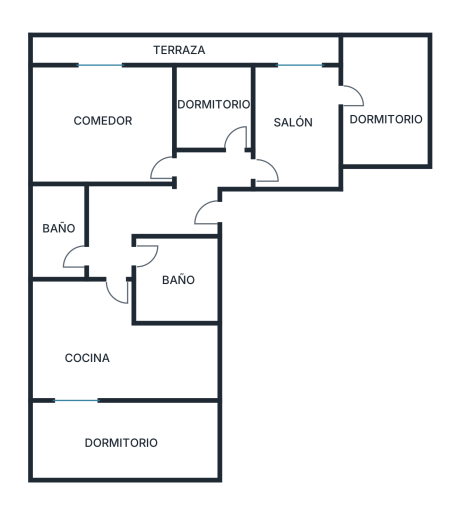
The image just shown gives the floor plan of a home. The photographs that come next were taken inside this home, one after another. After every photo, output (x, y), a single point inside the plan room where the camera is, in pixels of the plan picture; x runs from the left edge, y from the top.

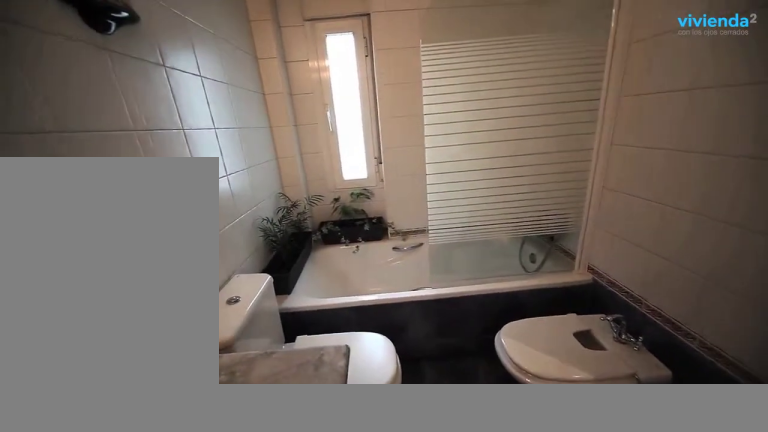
(198, 280)
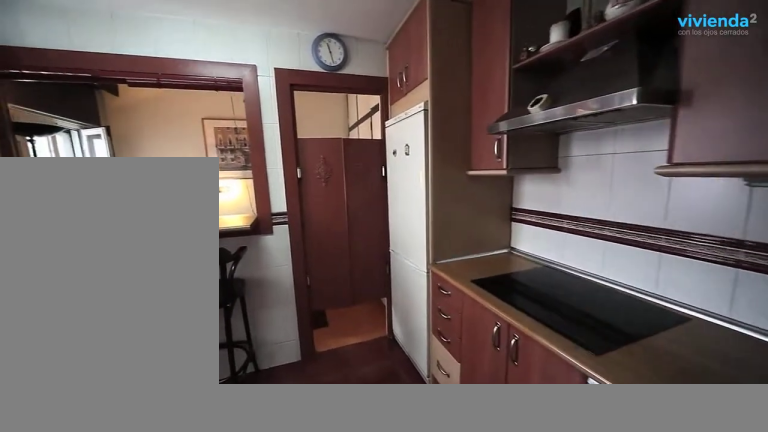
(60, 326)
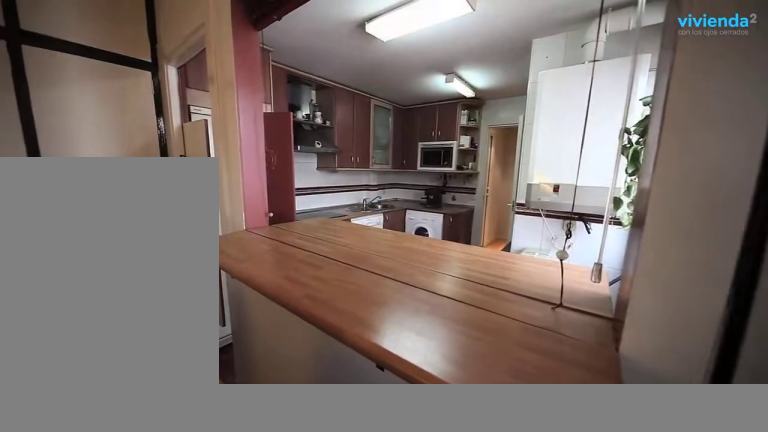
(66, 443)
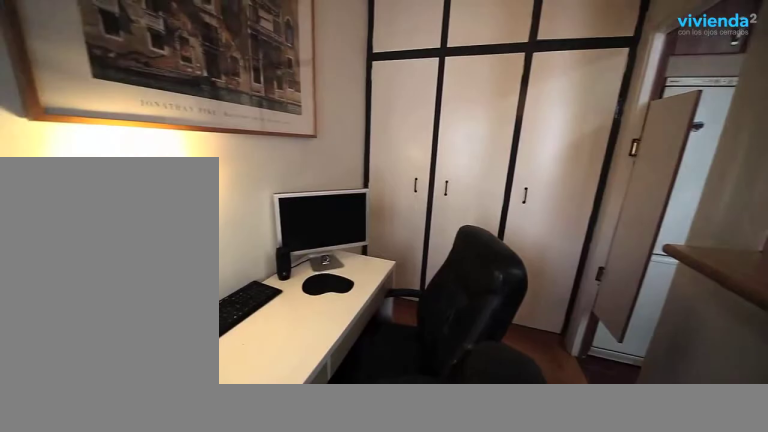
(66, 444)
